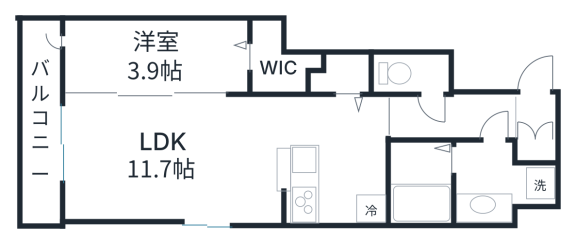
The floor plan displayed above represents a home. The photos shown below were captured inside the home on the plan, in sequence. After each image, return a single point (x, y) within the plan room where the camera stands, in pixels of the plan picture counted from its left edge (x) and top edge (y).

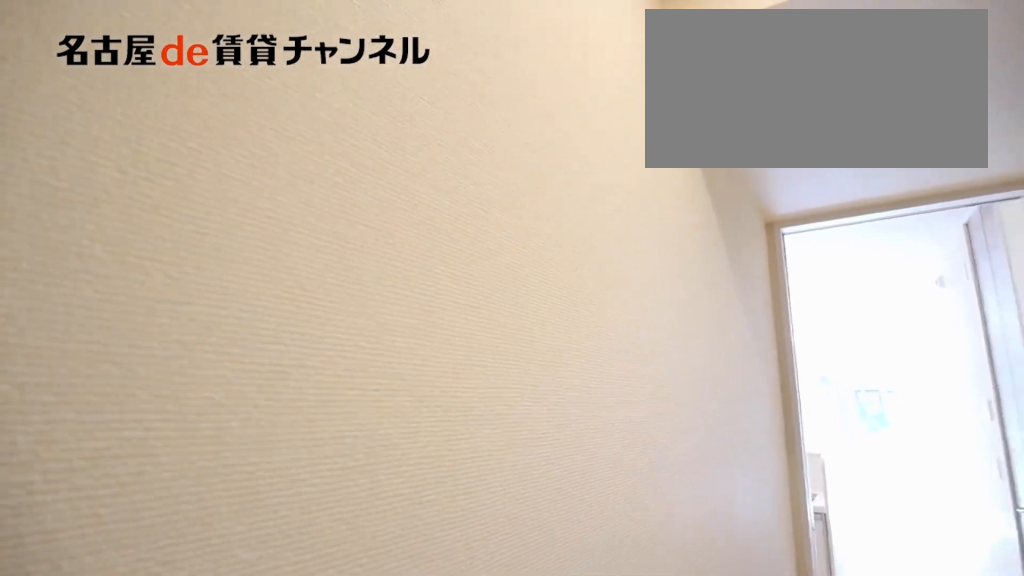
(536, 127)
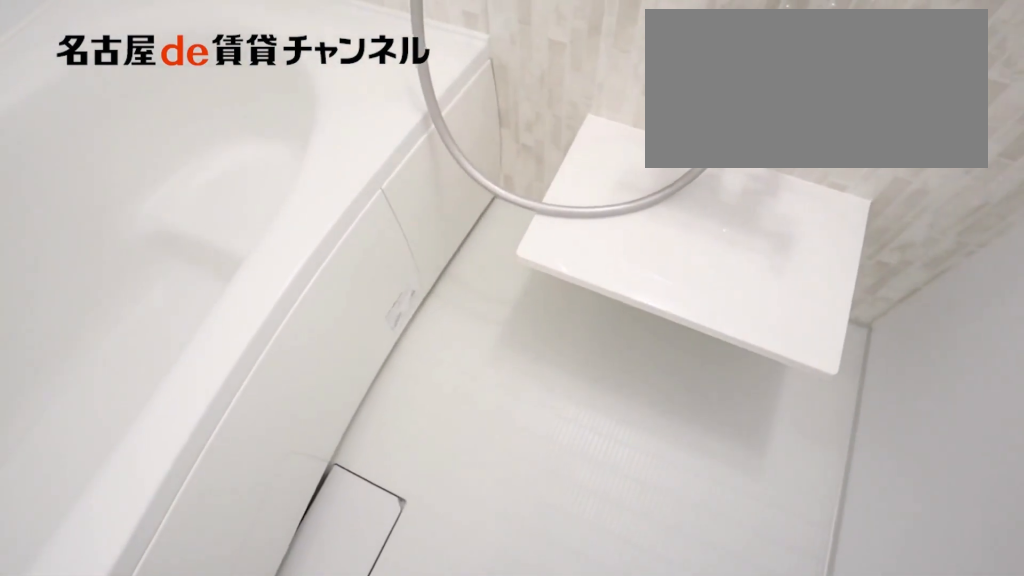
(420, 184)
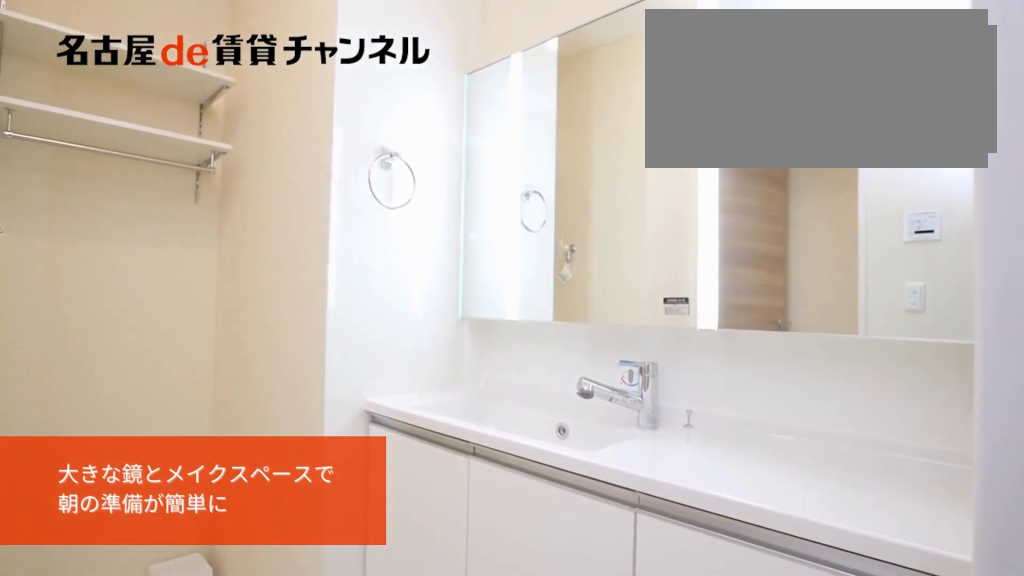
(499, 182)
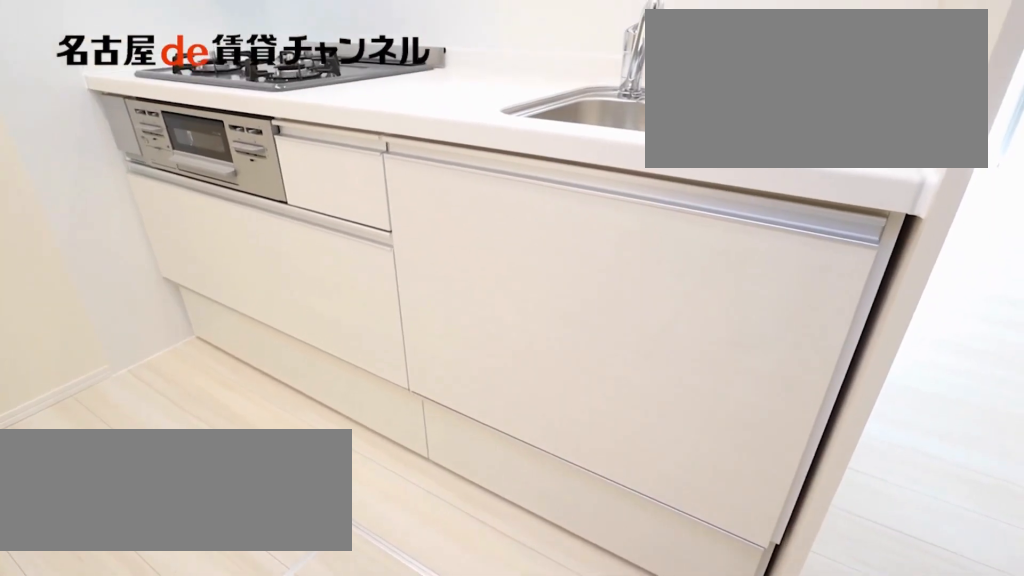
(339, 161)
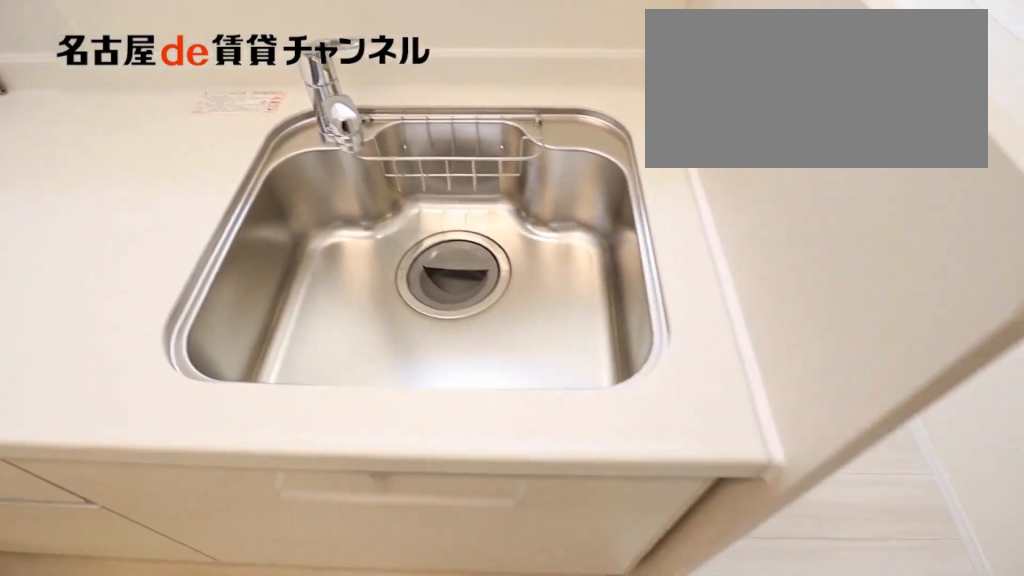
(339, 161)
